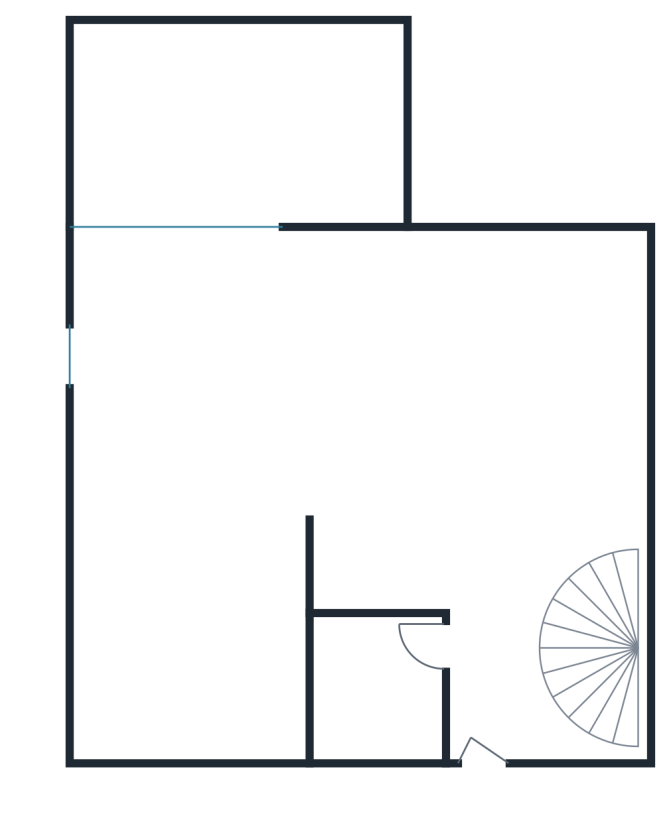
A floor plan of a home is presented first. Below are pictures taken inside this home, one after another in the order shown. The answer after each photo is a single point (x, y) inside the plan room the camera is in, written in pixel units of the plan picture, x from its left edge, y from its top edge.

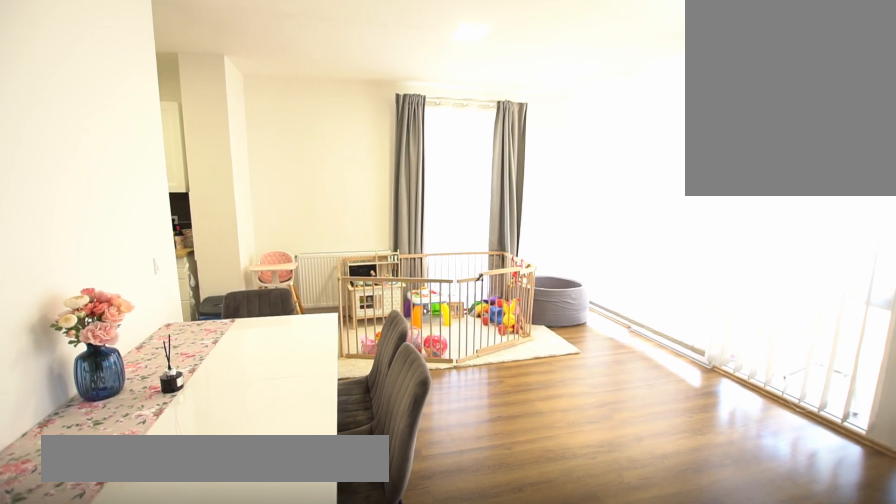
(499, 417)
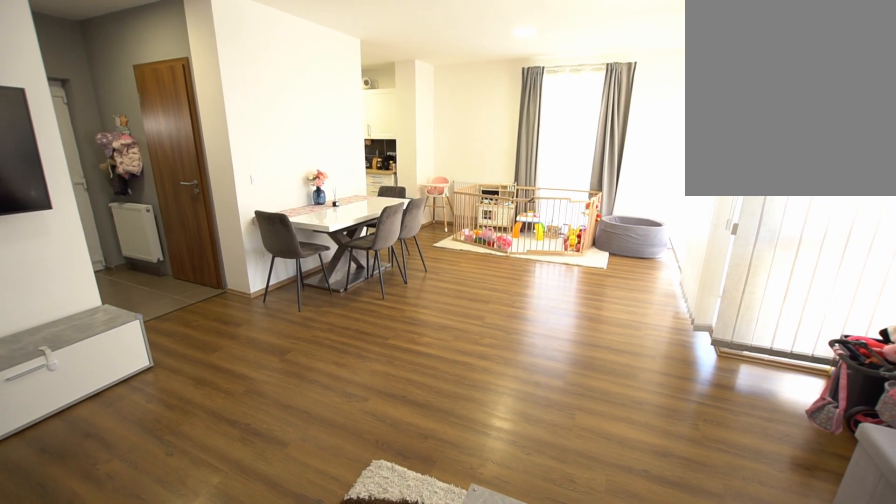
(500, 418)
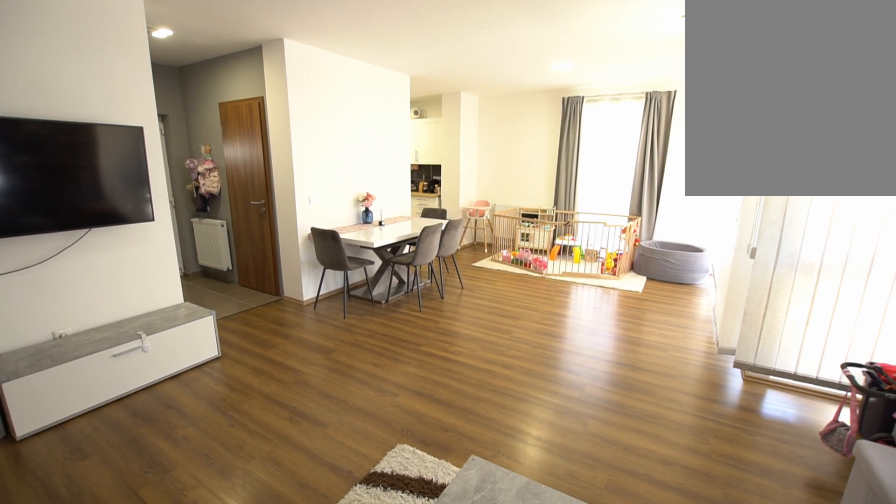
(500, 418)
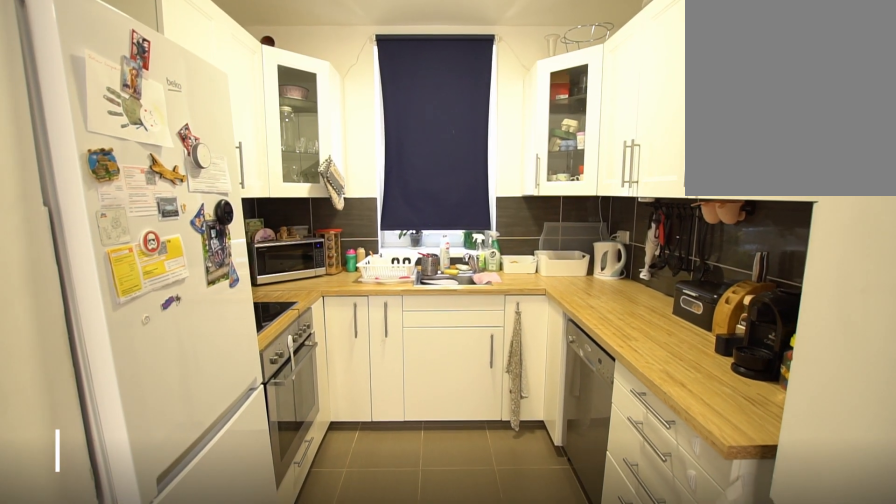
(189, 637)
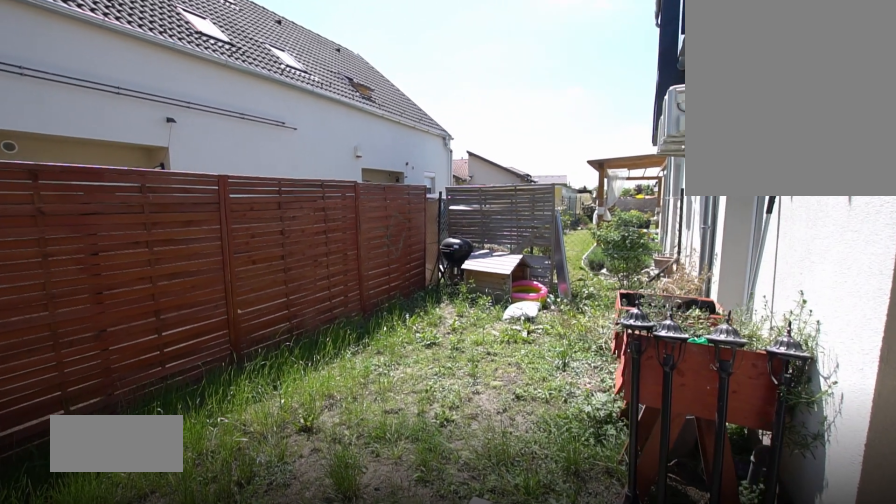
(243, 115)
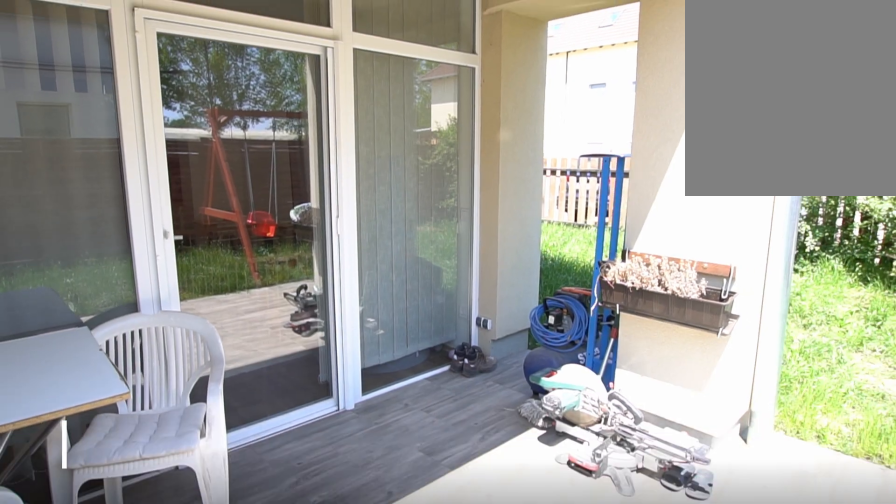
(243, 116)
